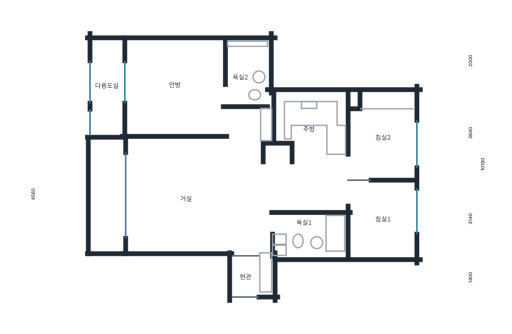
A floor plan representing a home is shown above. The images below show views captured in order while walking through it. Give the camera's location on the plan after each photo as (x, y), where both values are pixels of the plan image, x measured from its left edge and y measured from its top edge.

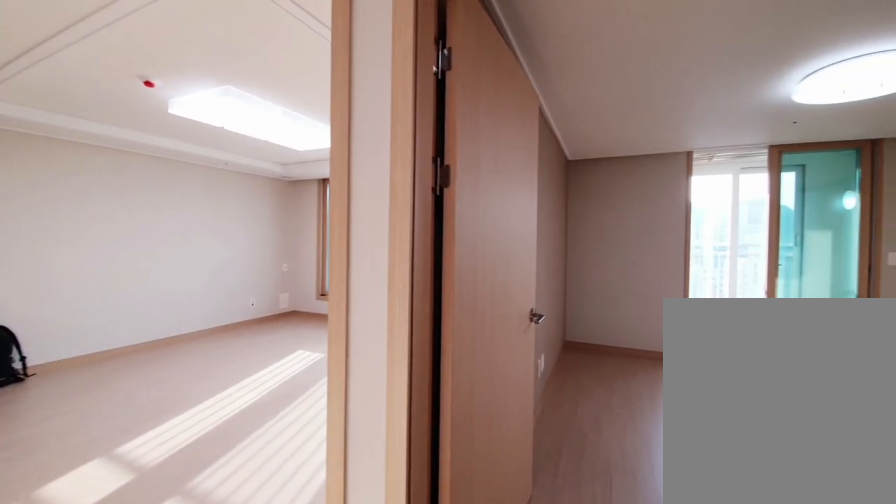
(246, 127)
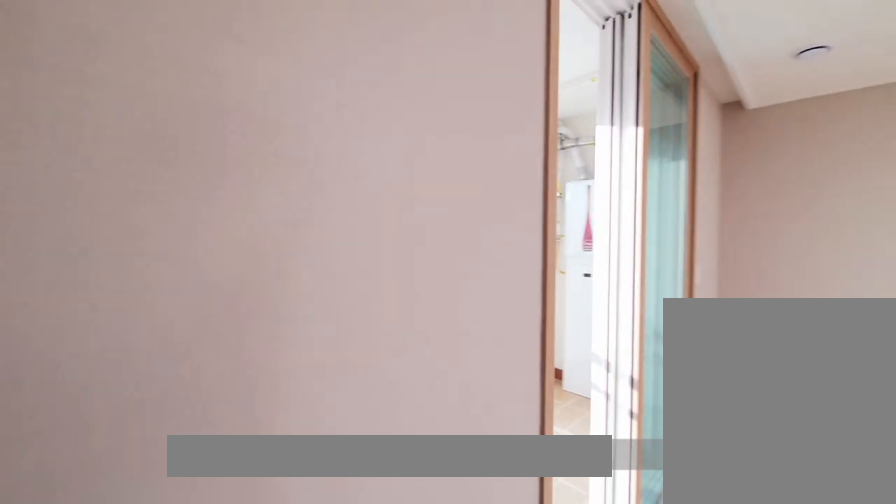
(167, 92)
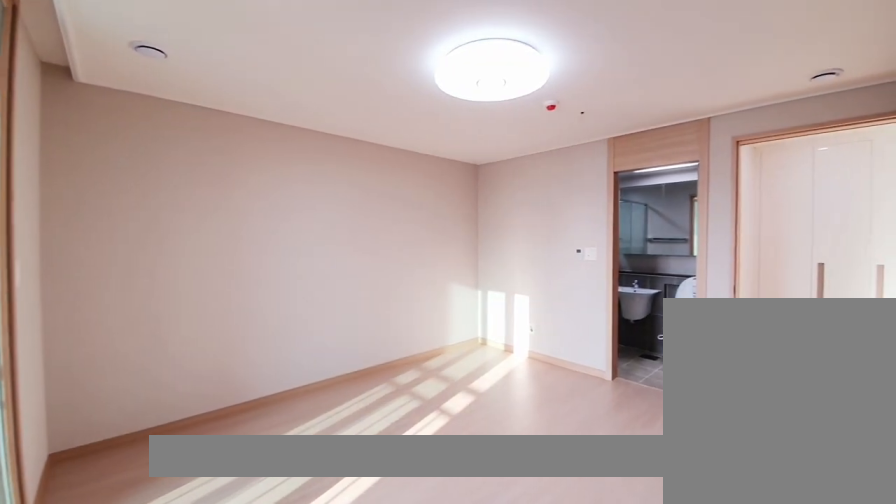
(168, 92)
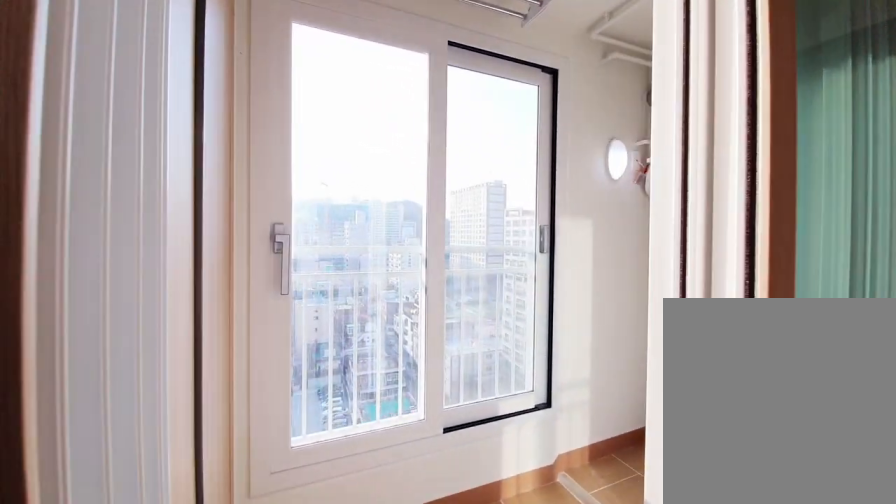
(121, 100)
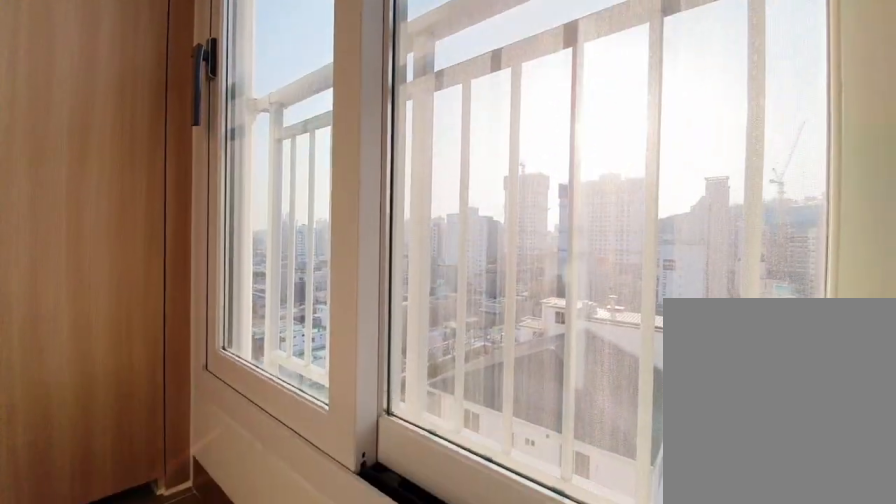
(119, 99)
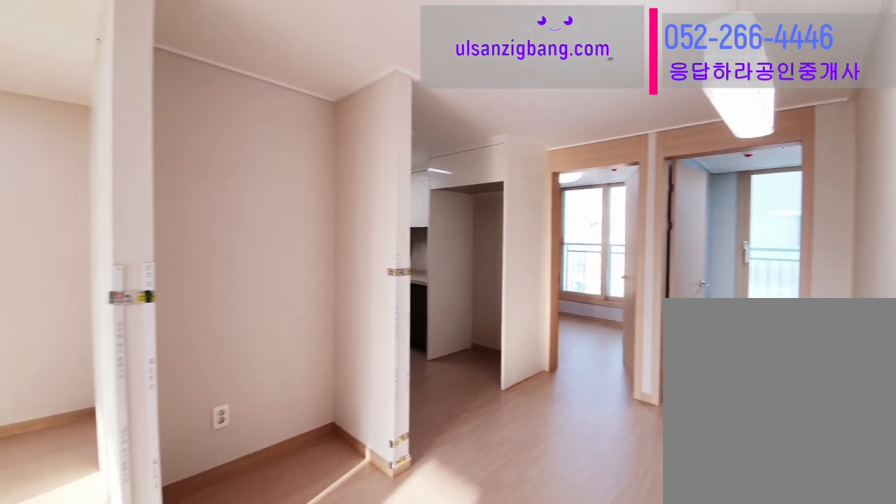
(249, 175)
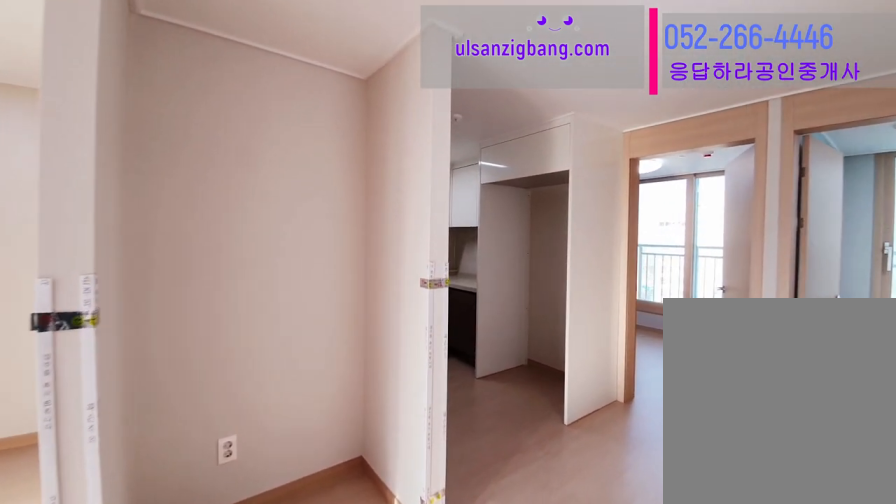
(249, 175)
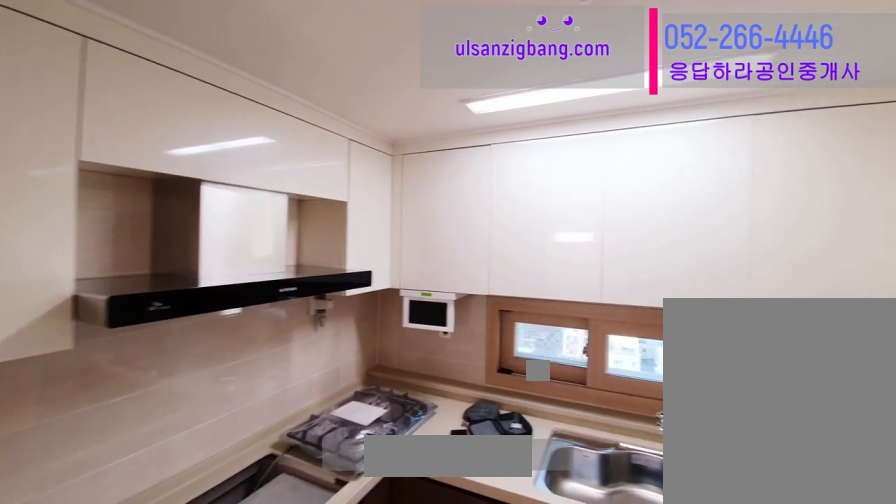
(312, 135)
